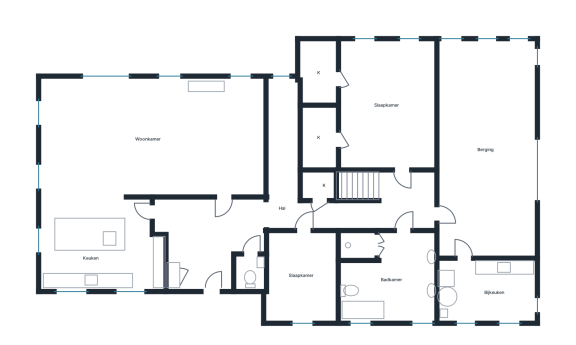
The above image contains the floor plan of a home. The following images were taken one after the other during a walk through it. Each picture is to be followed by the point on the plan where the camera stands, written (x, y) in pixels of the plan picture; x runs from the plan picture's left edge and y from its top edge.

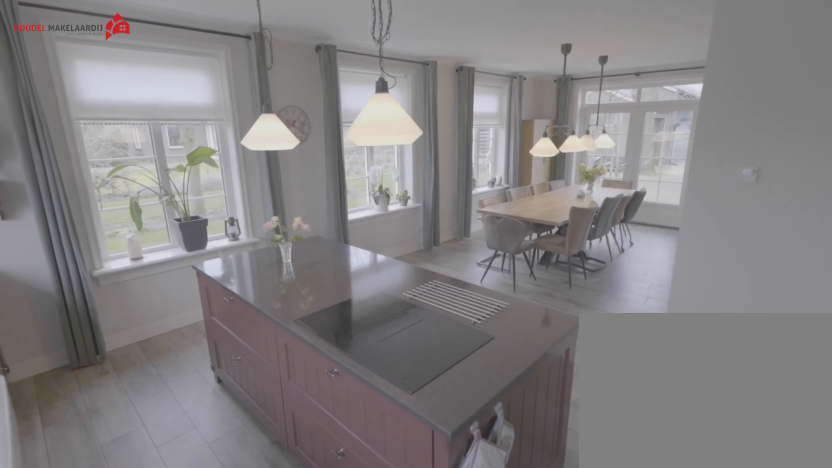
(142, 273)
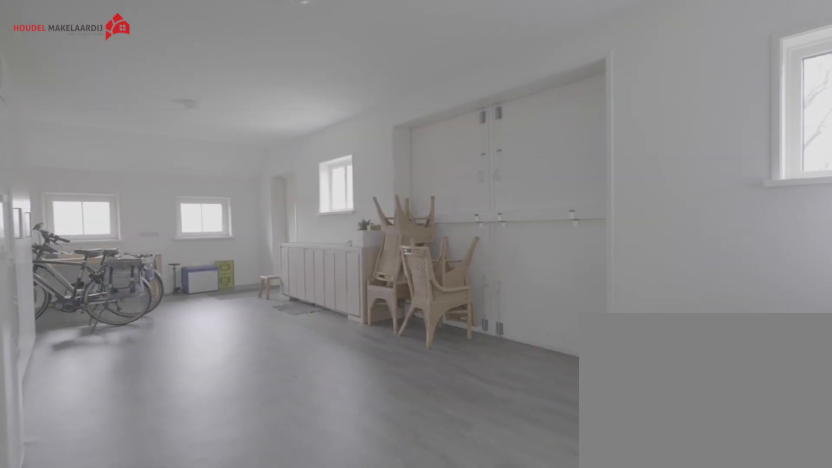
(442, 212)
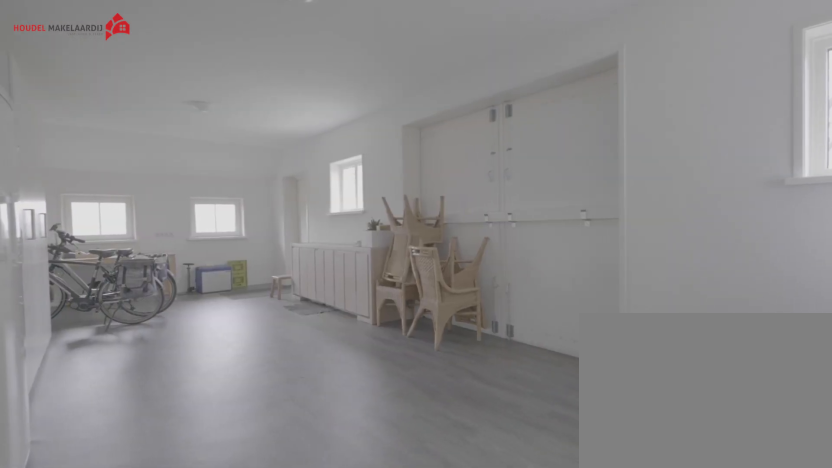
(442, 212)
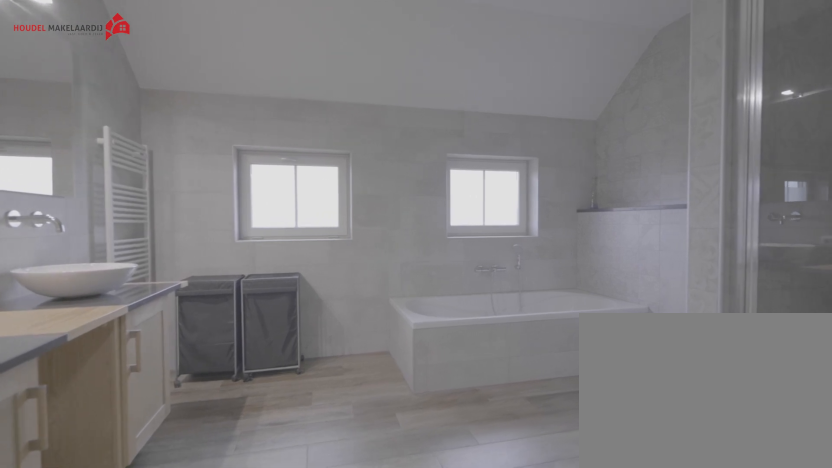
(408, 234)
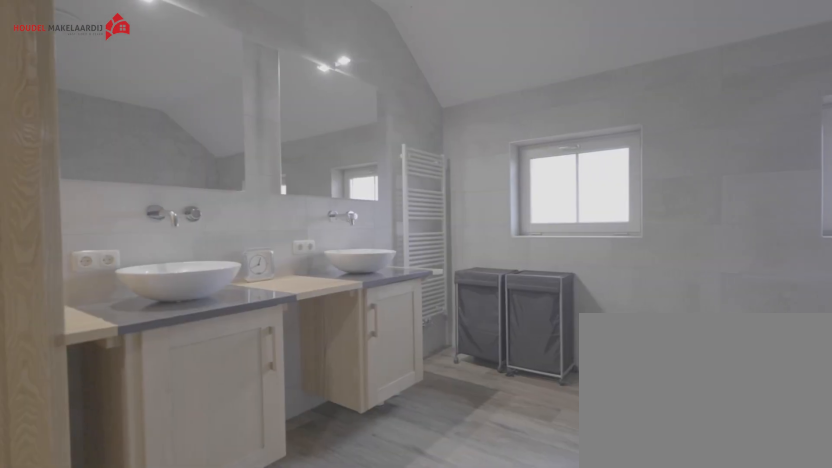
(402, 235)
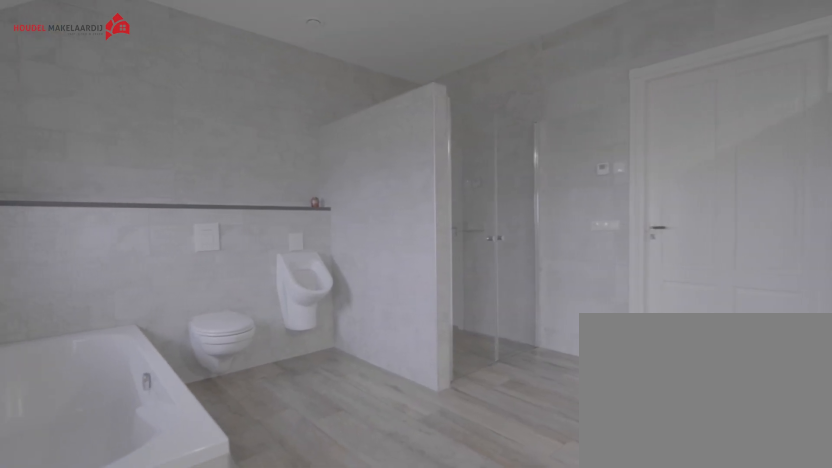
(412, 301)
